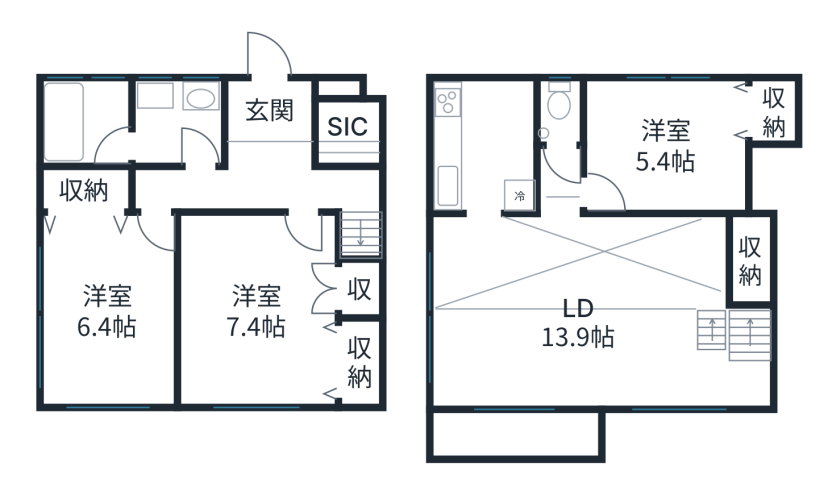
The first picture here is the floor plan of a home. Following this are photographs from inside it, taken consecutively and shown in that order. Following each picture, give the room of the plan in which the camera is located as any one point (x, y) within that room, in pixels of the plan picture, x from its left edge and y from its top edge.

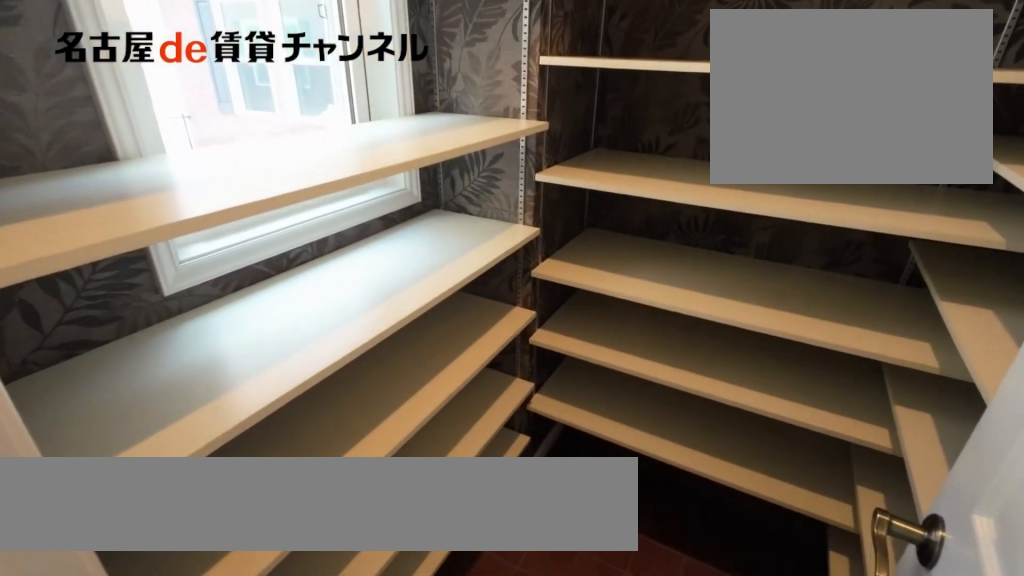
(349, 132)
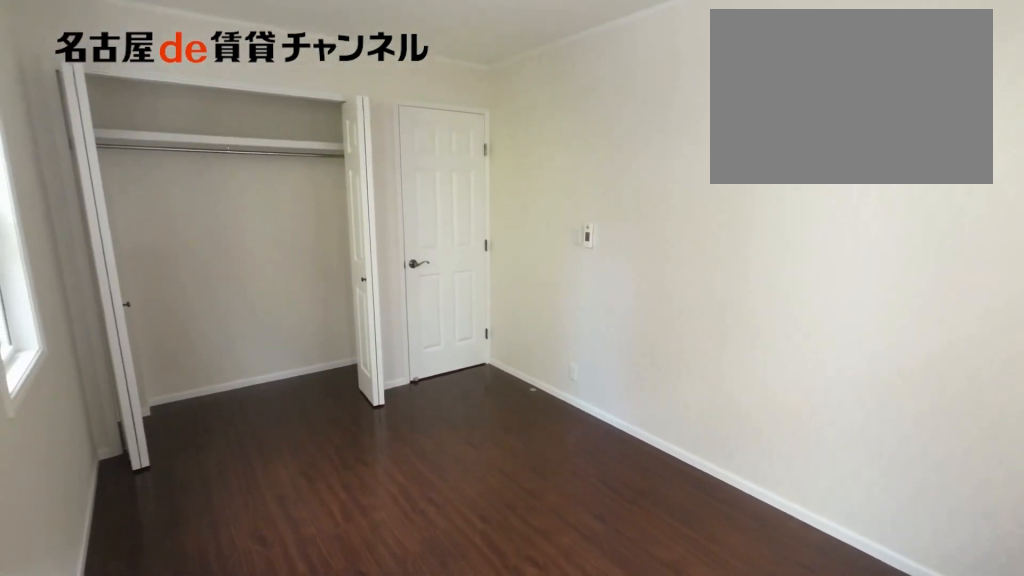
(109, 296)
